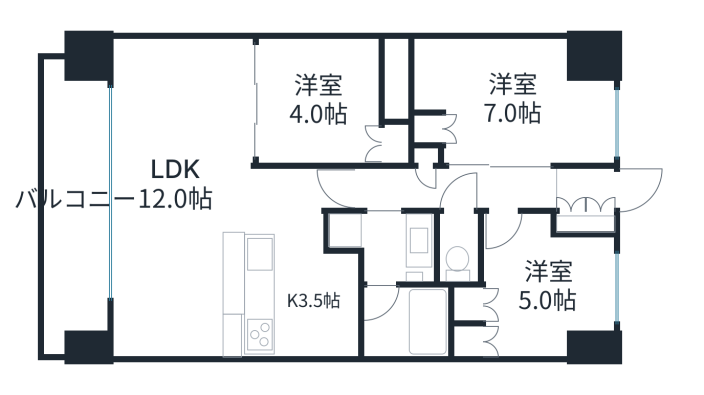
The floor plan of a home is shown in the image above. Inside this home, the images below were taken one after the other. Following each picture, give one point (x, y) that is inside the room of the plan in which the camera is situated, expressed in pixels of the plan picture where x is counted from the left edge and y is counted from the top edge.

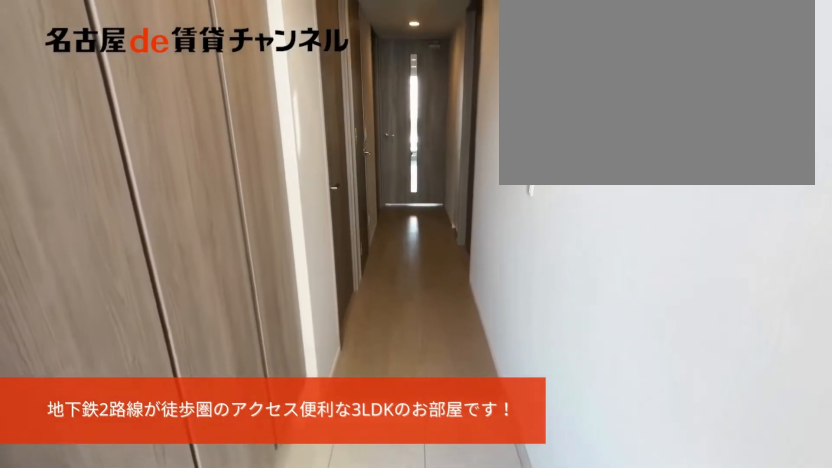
(586, 224)
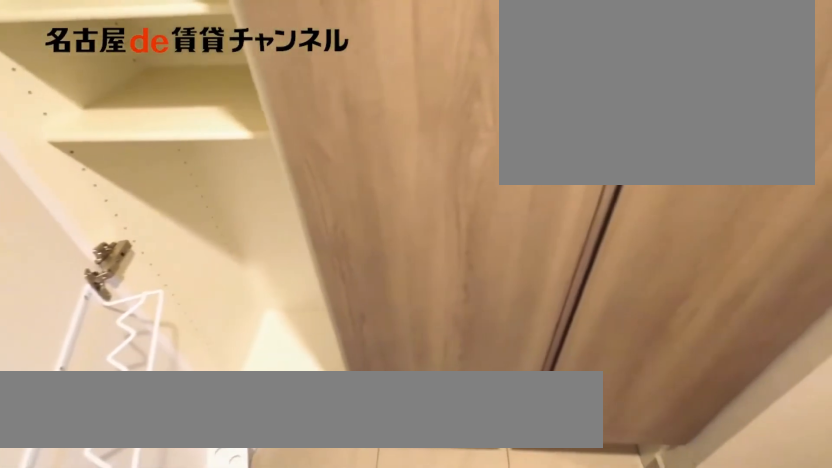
(586, 224)
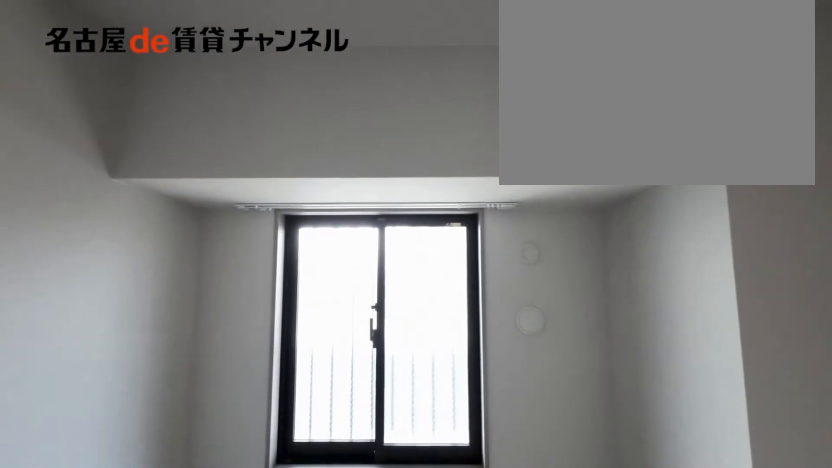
(547, 288)
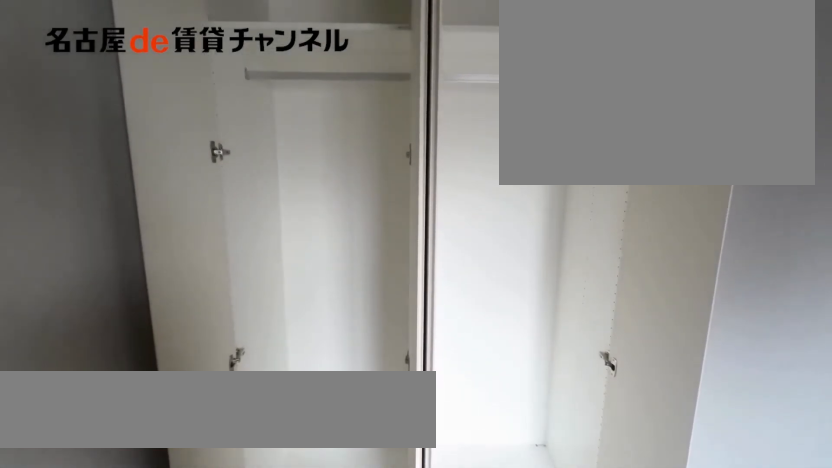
(468, 321)
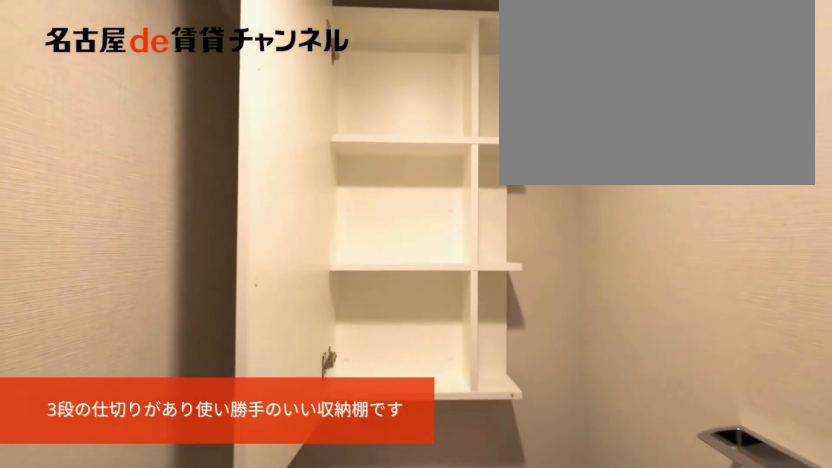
(460, 250)
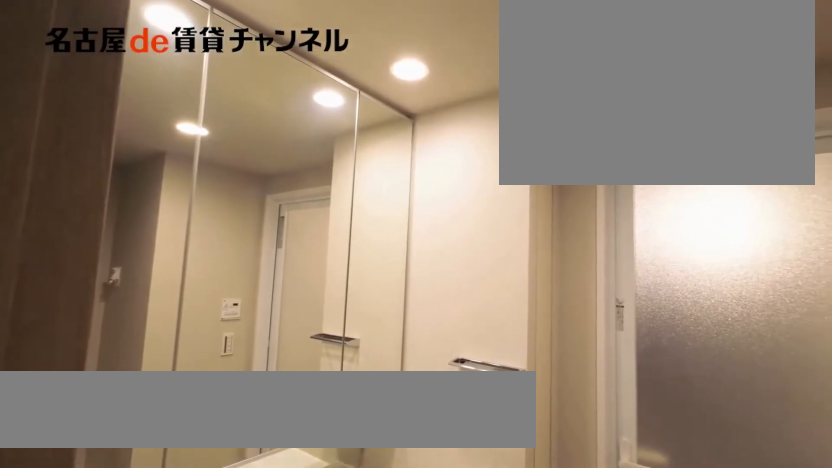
(387, 244)
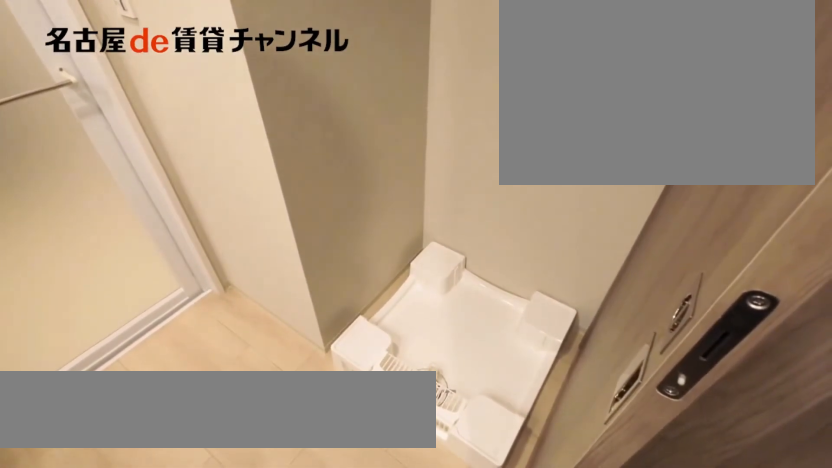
(387, 244)
